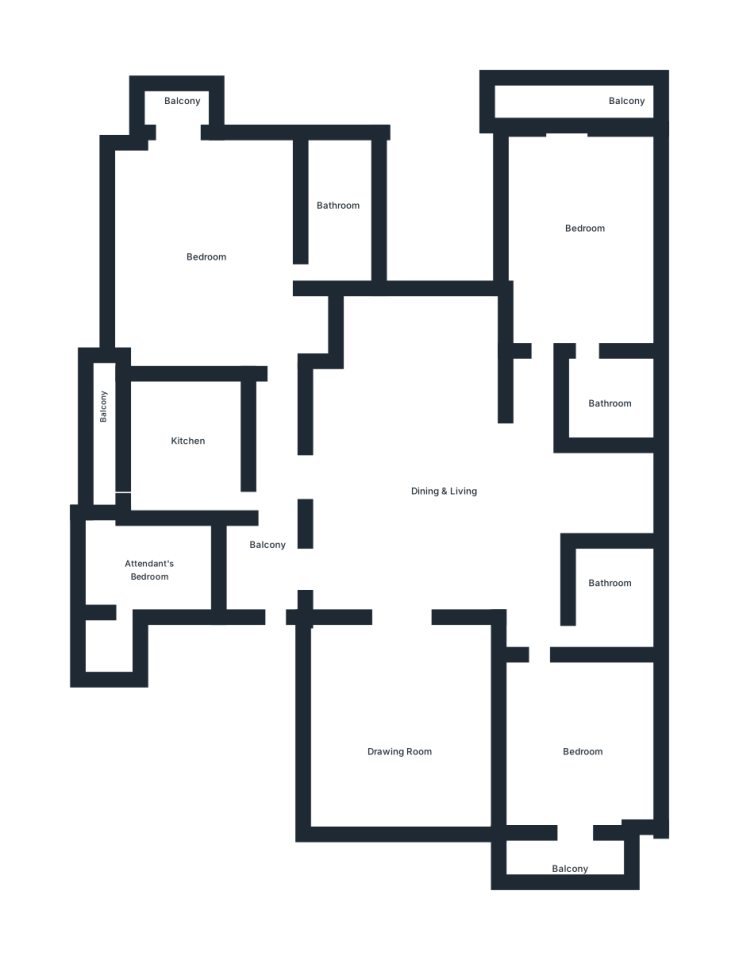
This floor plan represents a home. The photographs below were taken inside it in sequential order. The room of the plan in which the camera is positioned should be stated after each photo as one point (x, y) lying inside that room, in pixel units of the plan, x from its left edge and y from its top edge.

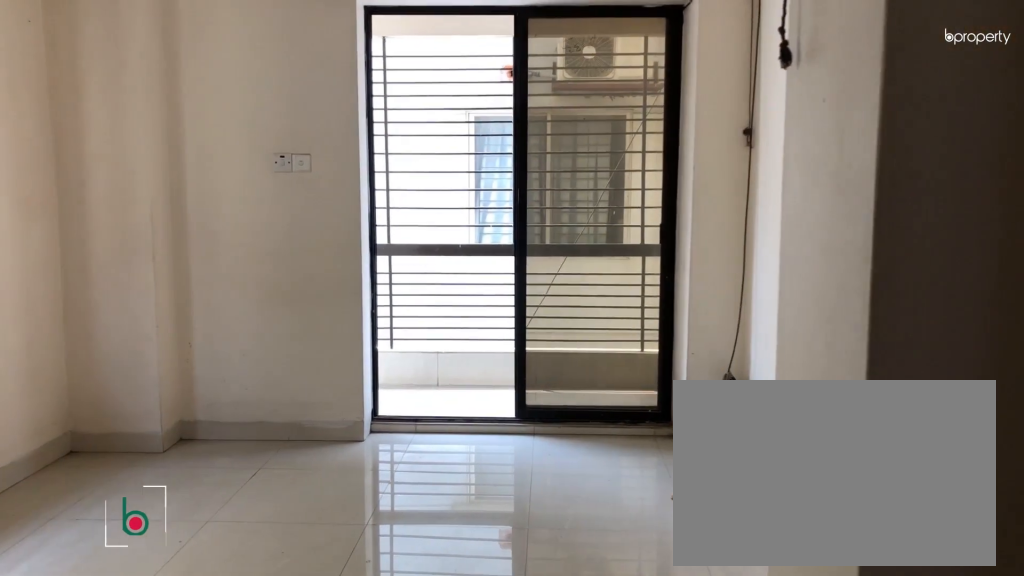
(569, 747)
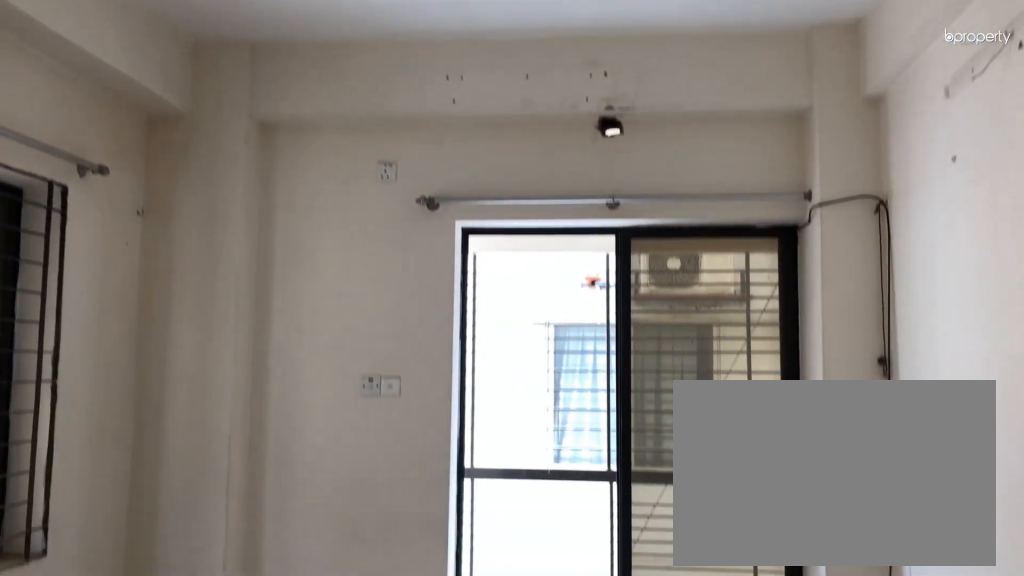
(569, 747)
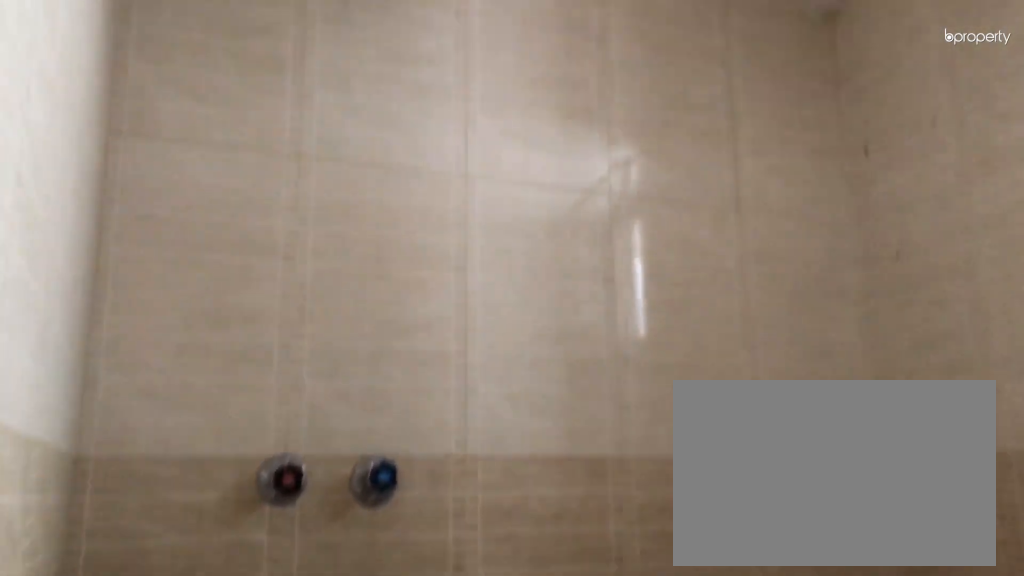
(611, 597)
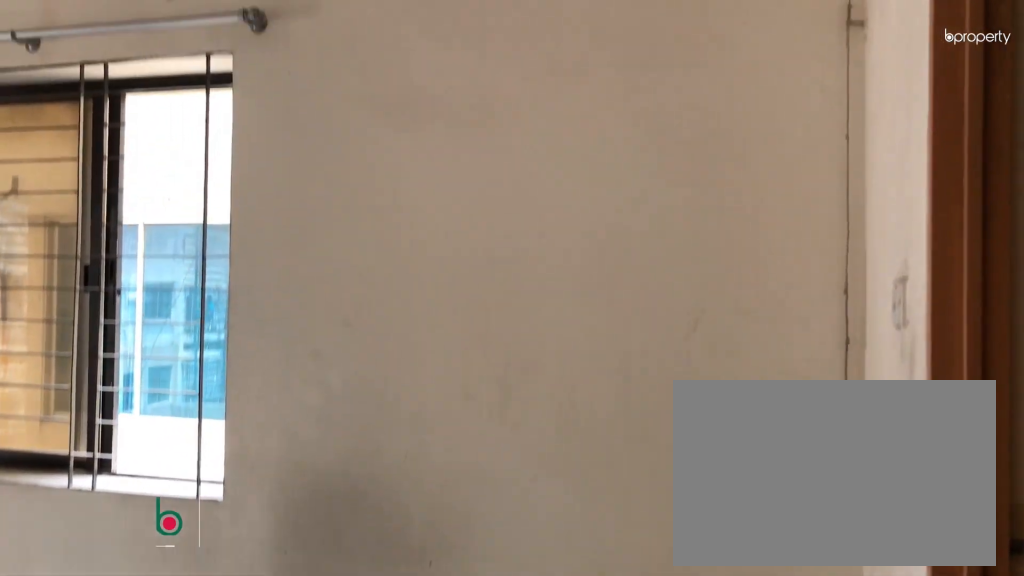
(582, 227)
